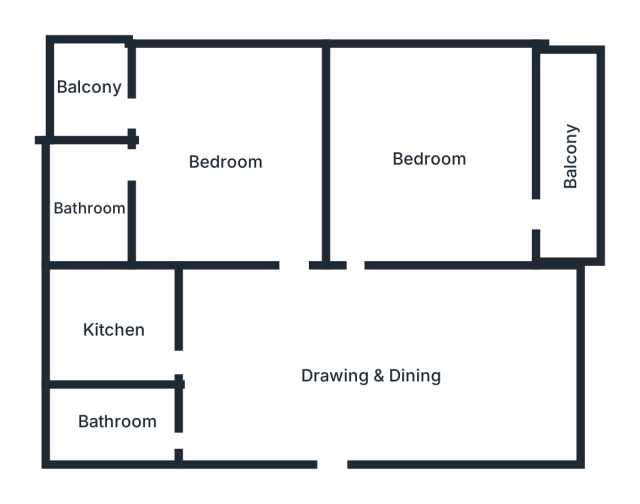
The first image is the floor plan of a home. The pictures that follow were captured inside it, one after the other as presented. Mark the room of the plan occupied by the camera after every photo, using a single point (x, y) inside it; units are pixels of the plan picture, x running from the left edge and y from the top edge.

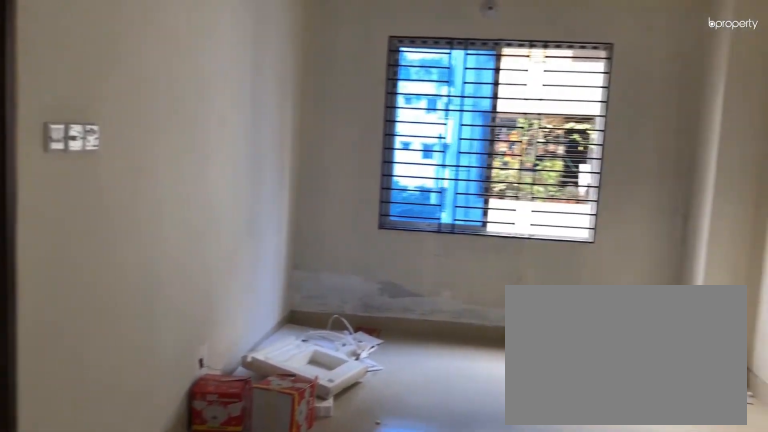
(337, 385)
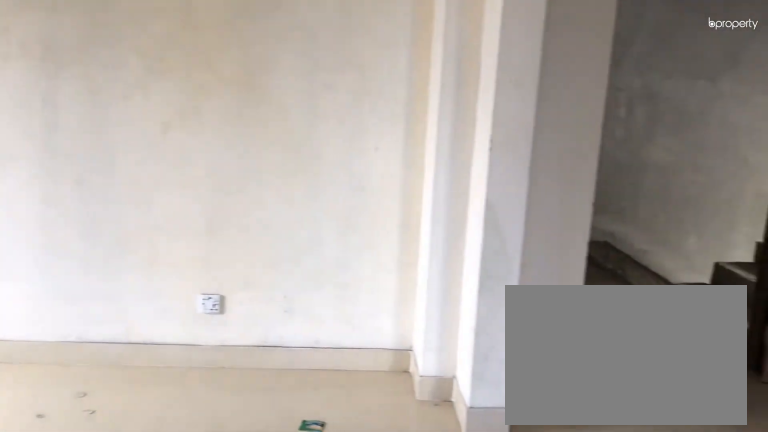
(337, 385)
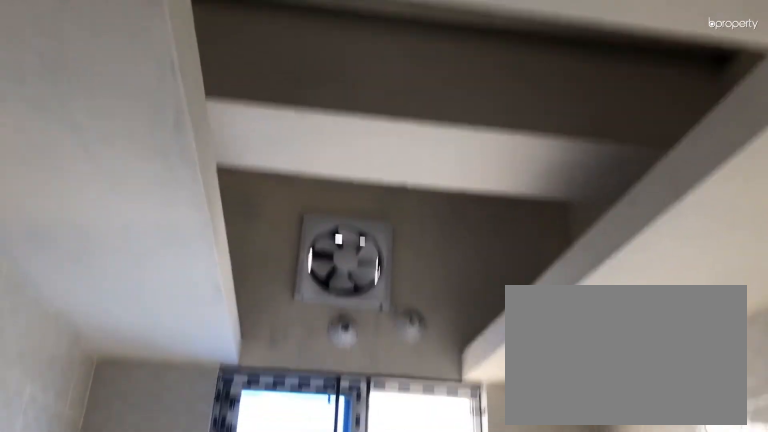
(115, 331)
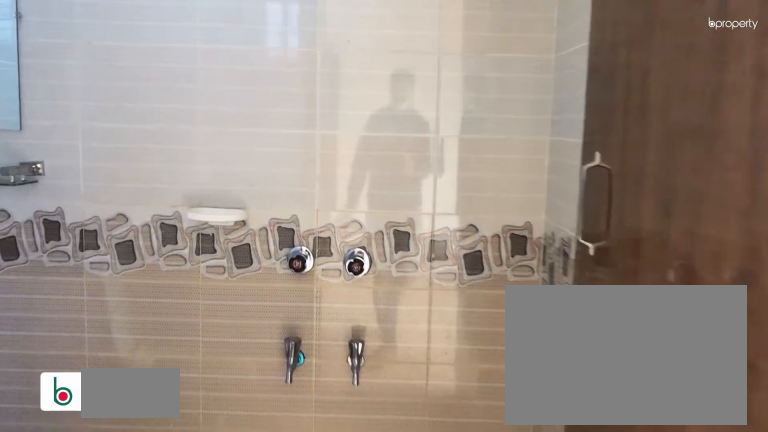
(86, 198)
